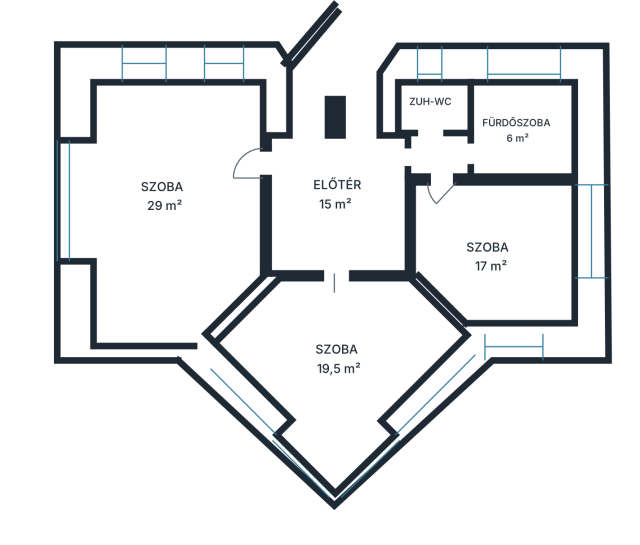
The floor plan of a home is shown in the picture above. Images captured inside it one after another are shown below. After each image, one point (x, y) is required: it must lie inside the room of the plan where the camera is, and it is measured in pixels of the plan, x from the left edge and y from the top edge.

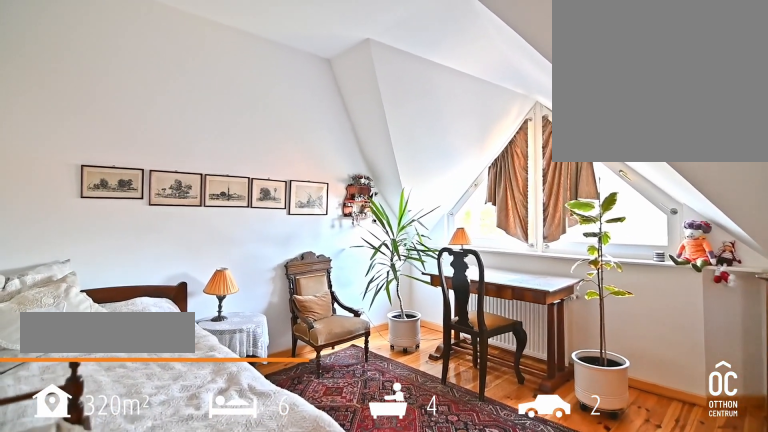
(334, 356)
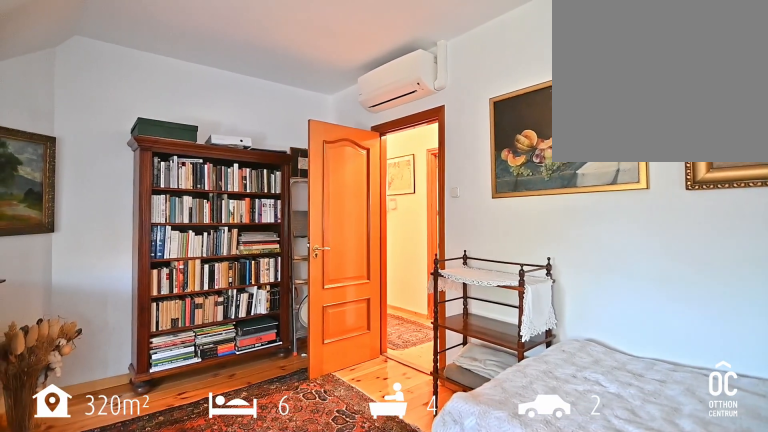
(334, 357)
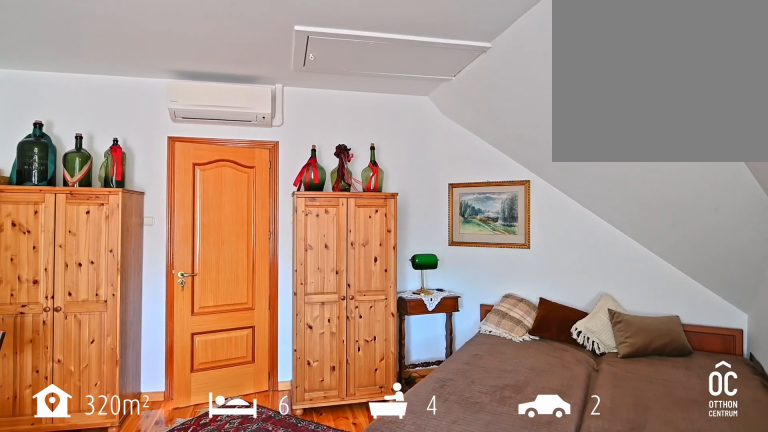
(500, 254)
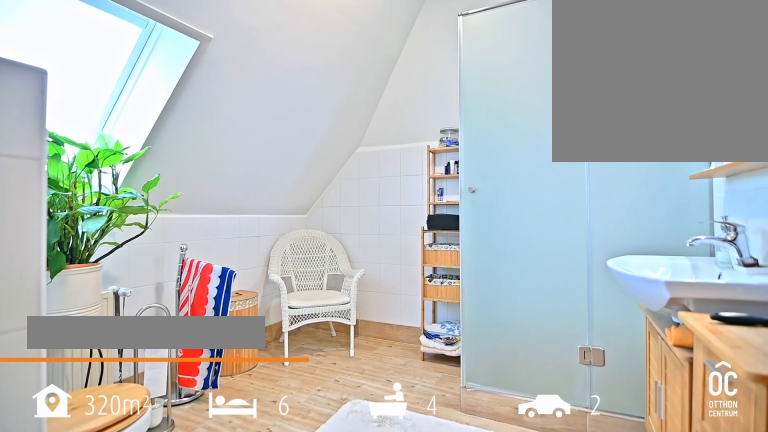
(520, 129)
